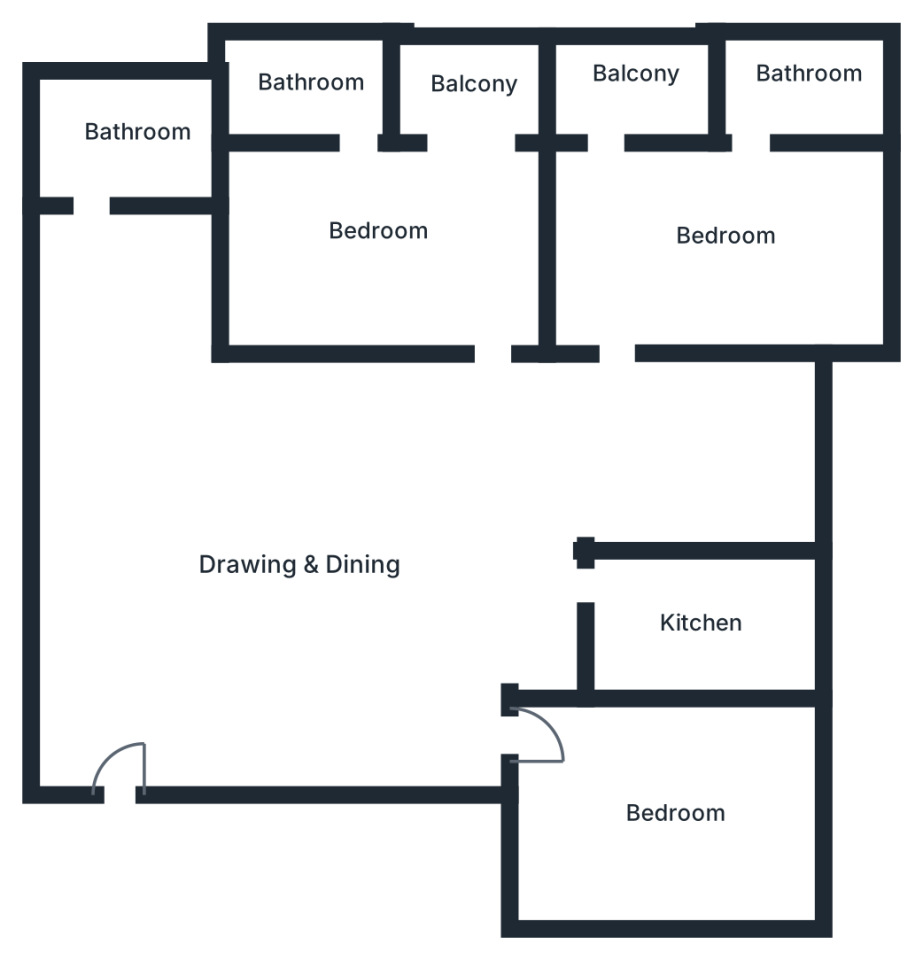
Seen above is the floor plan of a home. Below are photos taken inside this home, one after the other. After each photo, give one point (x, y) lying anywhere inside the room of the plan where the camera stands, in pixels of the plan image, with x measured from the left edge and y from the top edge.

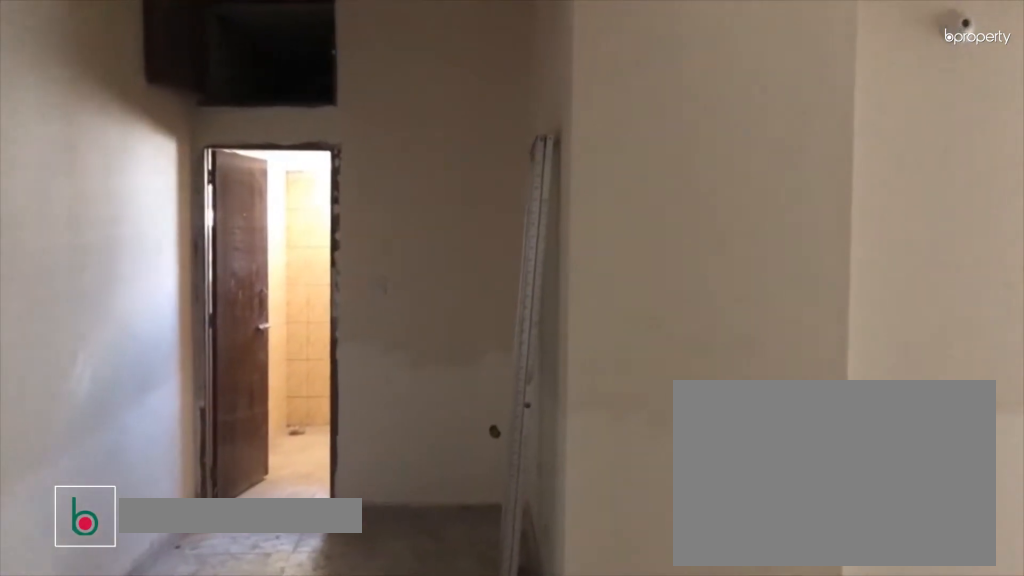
(292, 541)
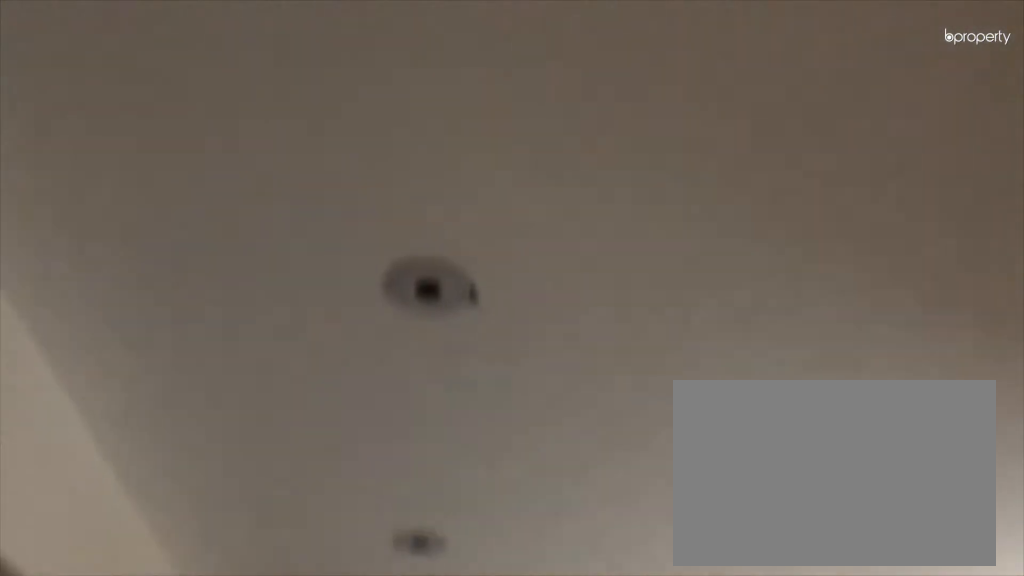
(292, 541)
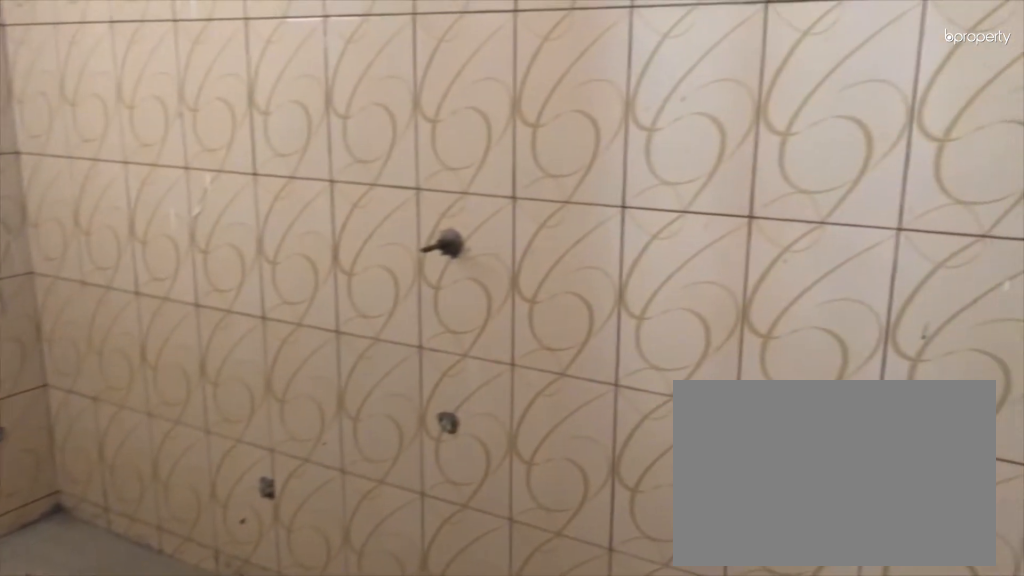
(137, 133)
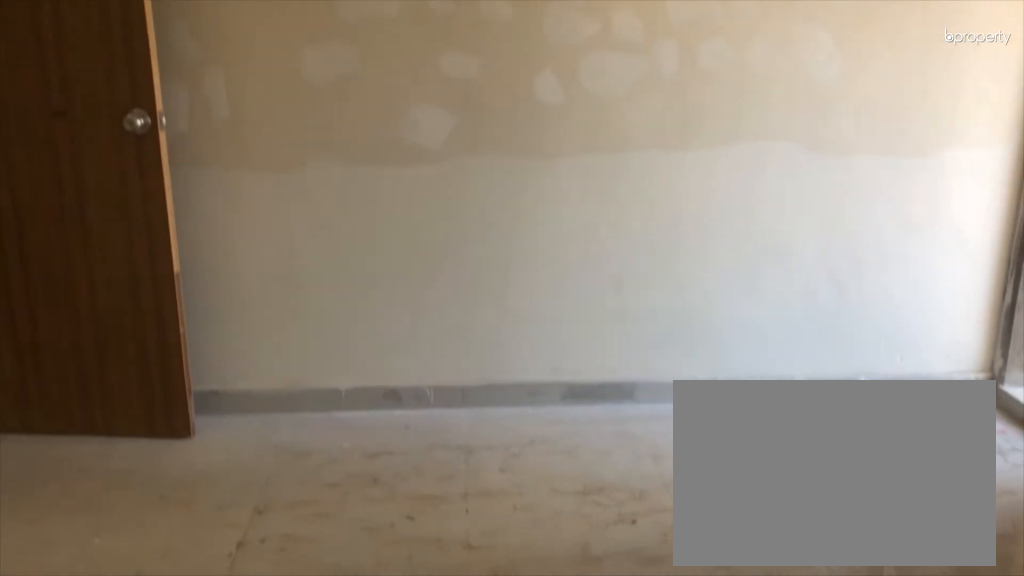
(731, 239)
